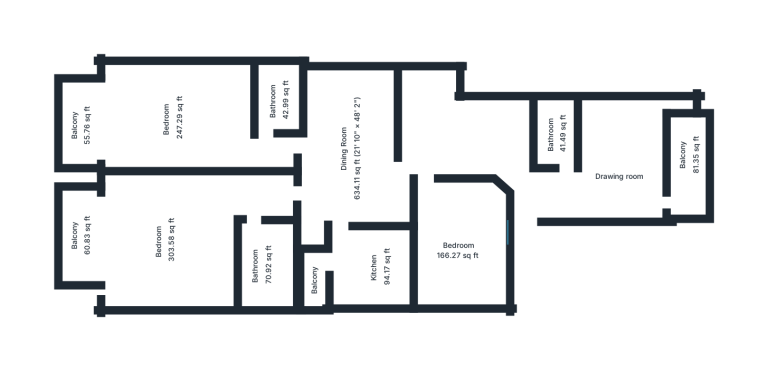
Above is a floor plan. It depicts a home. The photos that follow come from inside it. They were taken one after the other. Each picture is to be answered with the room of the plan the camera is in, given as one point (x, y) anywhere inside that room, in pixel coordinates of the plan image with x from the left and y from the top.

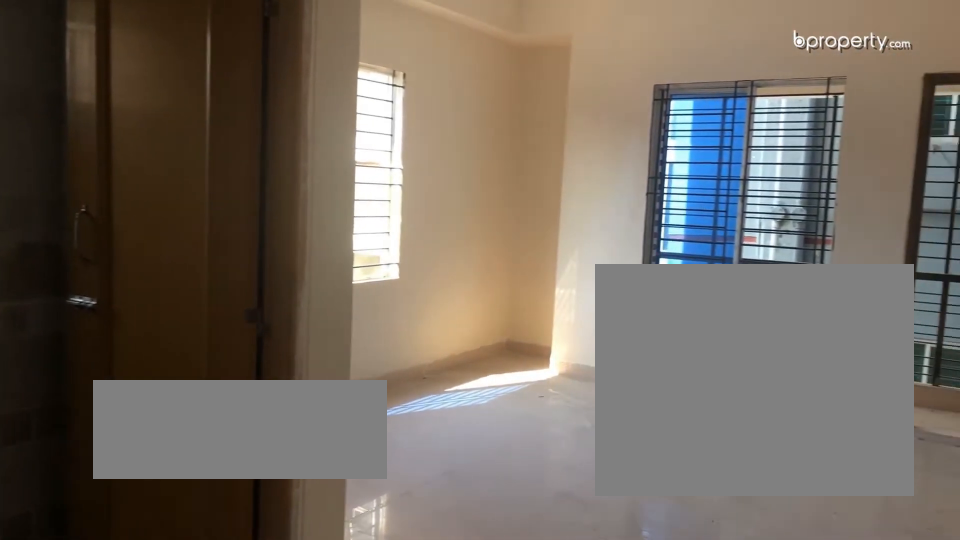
(604, 206)
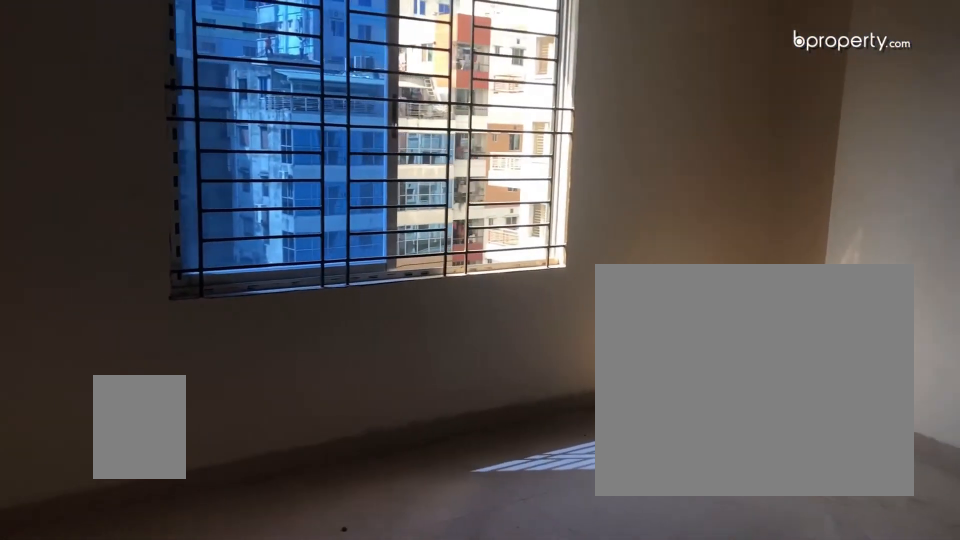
(604, 206)
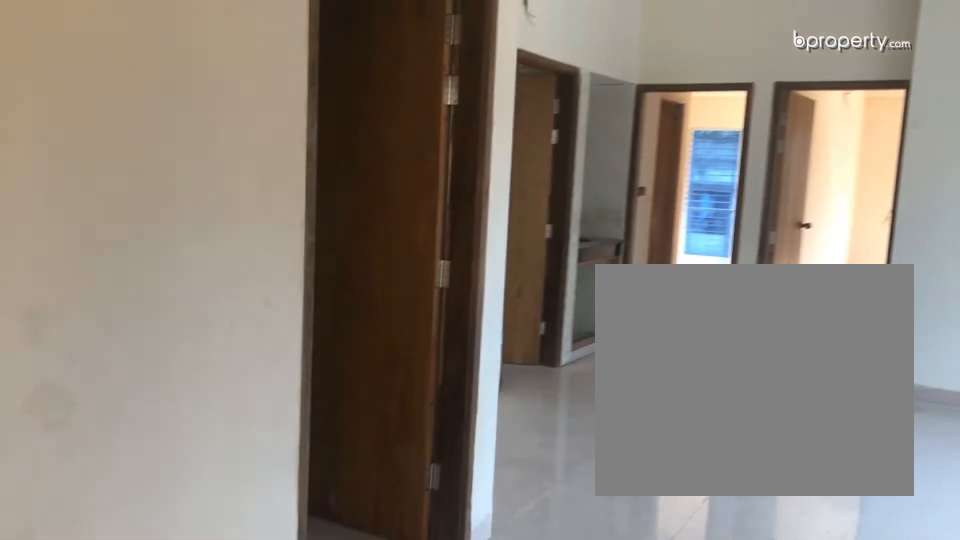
(347, 149)
